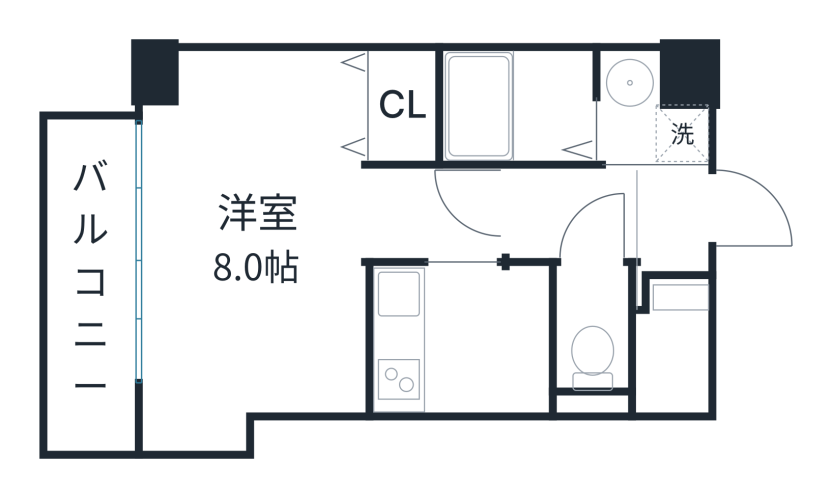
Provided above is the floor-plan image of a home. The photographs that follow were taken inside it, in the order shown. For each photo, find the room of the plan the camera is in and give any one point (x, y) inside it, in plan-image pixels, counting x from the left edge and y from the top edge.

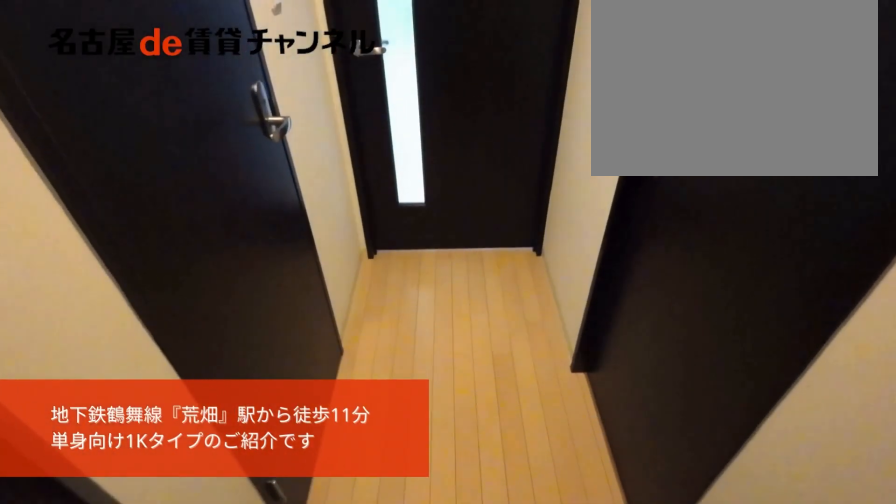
(671, 224)
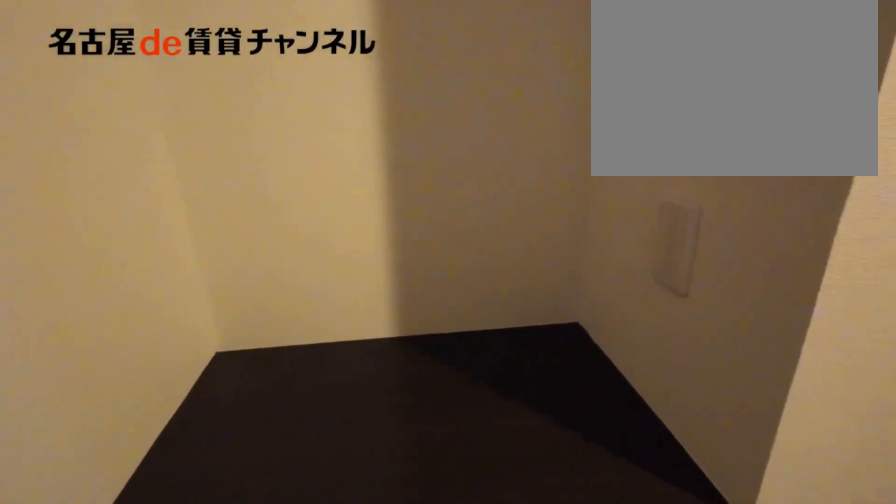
(671, 224)
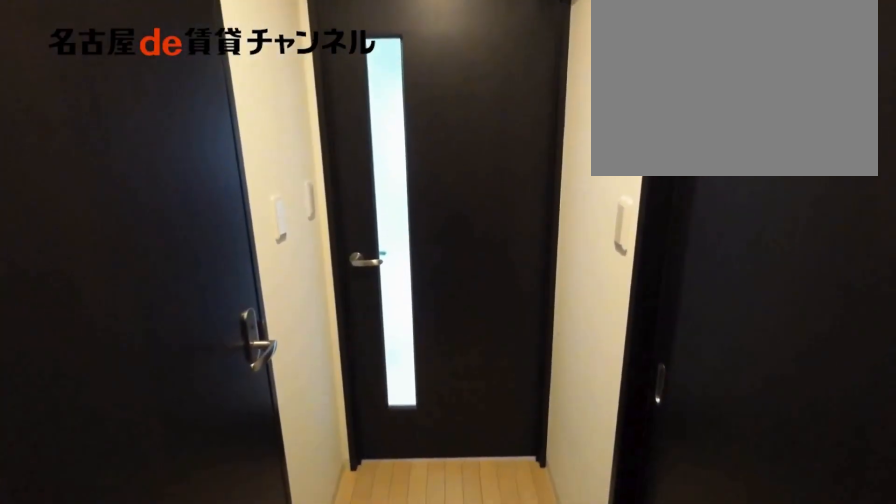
(573, 214)
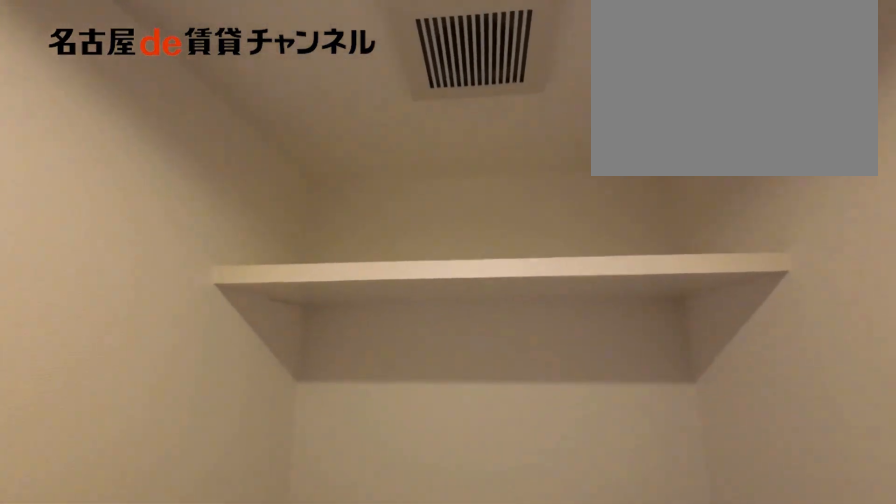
(592, 329)
